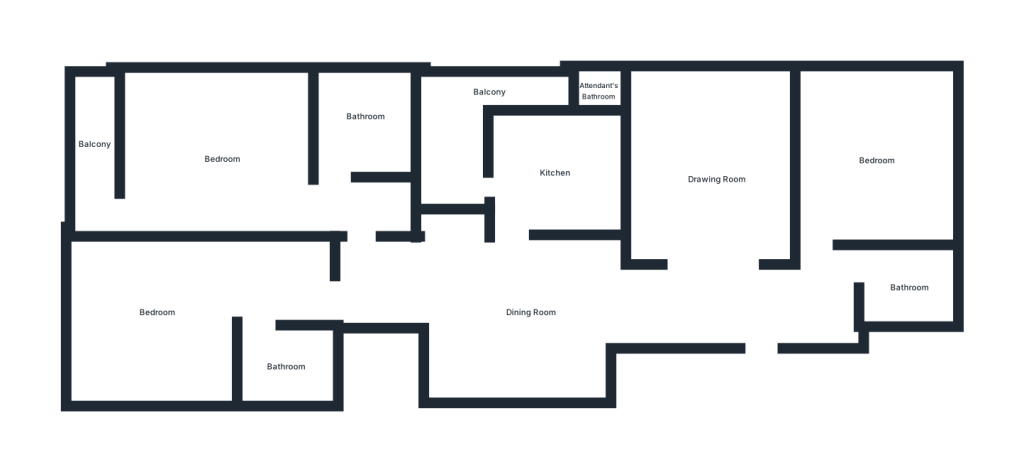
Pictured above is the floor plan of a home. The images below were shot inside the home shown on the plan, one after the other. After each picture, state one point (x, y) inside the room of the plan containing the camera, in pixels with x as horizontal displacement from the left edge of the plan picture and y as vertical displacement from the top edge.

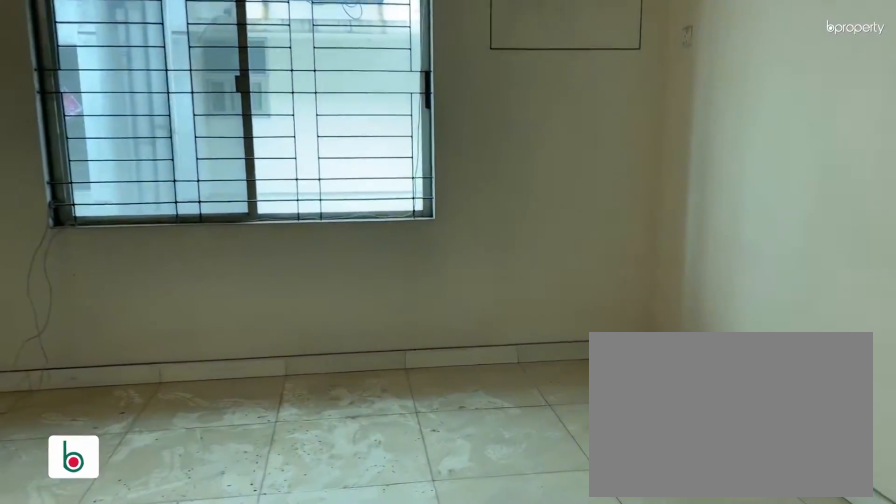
(719, 170)
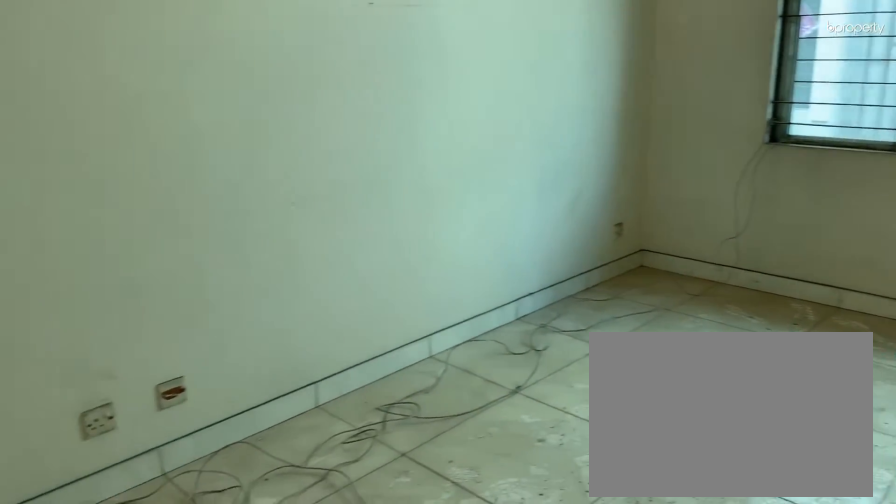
(719, 170)
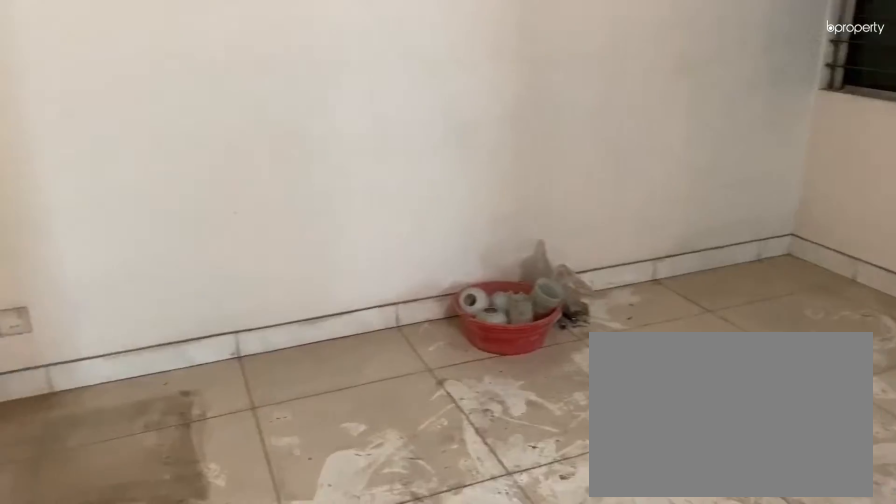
(524, 328)
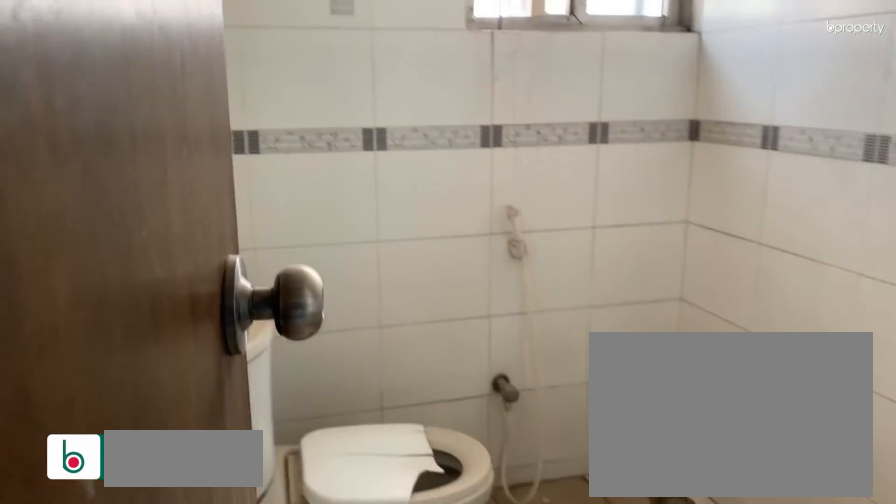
(910, 287)
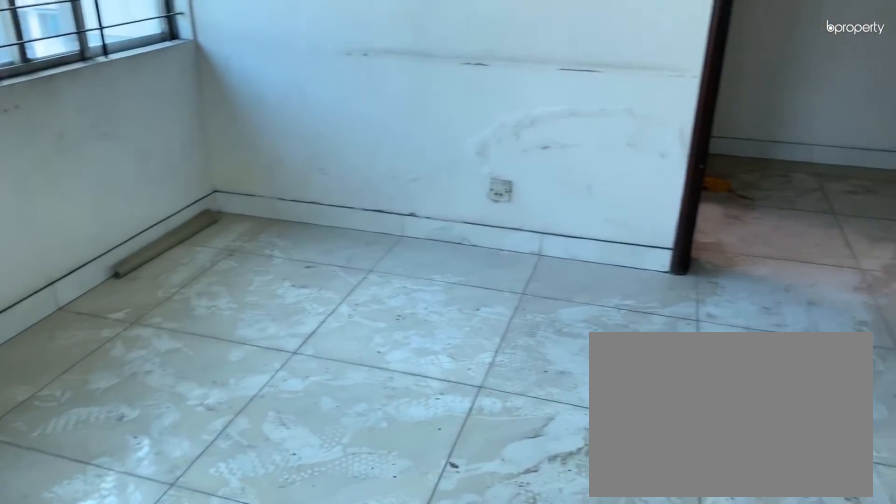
(878, 155)
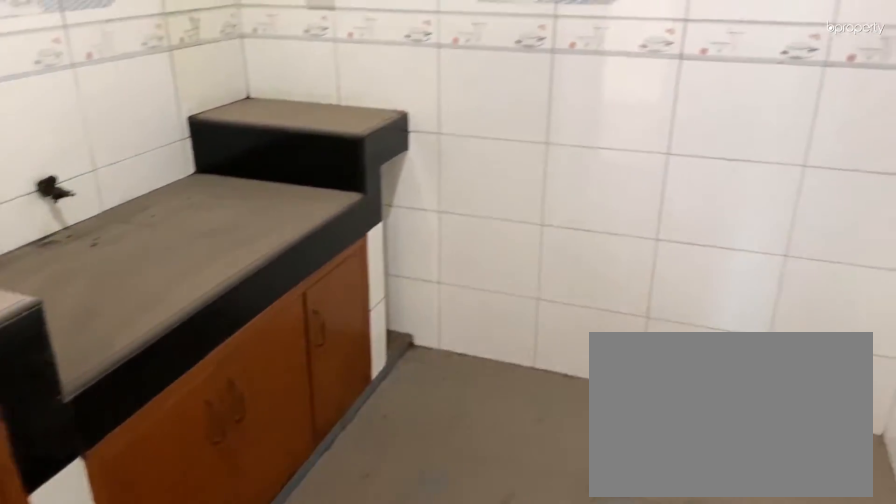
(554, 174)
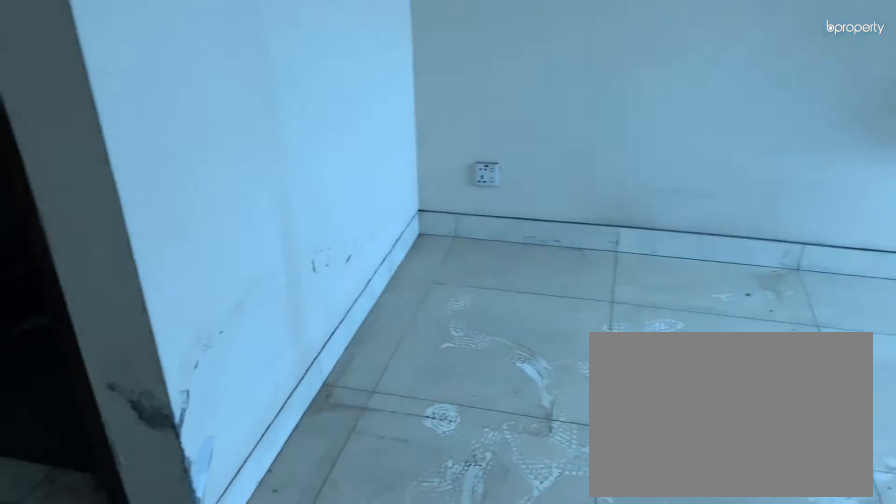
(154, 332)
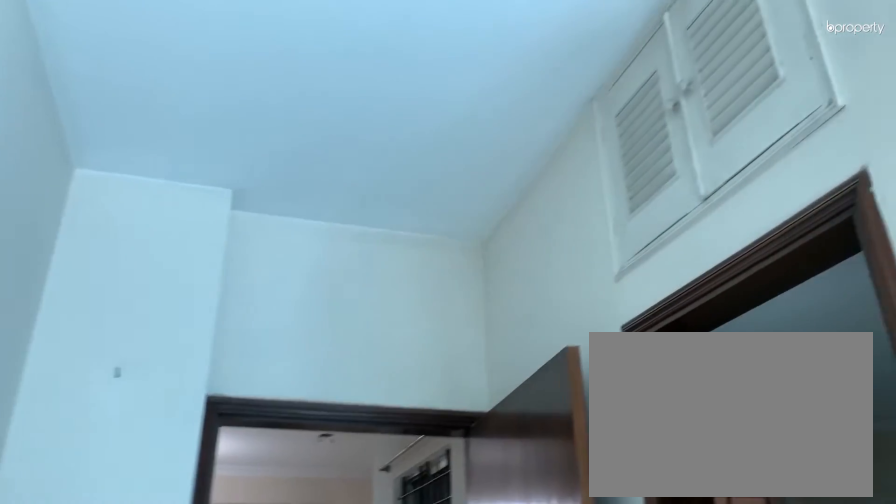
(154, 332)
